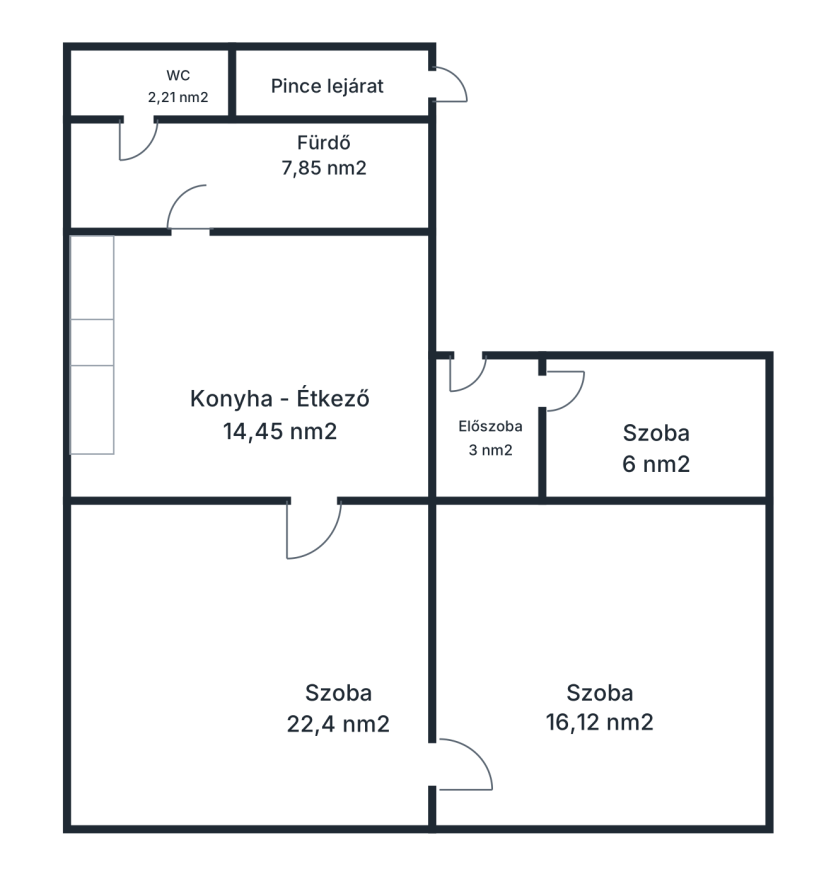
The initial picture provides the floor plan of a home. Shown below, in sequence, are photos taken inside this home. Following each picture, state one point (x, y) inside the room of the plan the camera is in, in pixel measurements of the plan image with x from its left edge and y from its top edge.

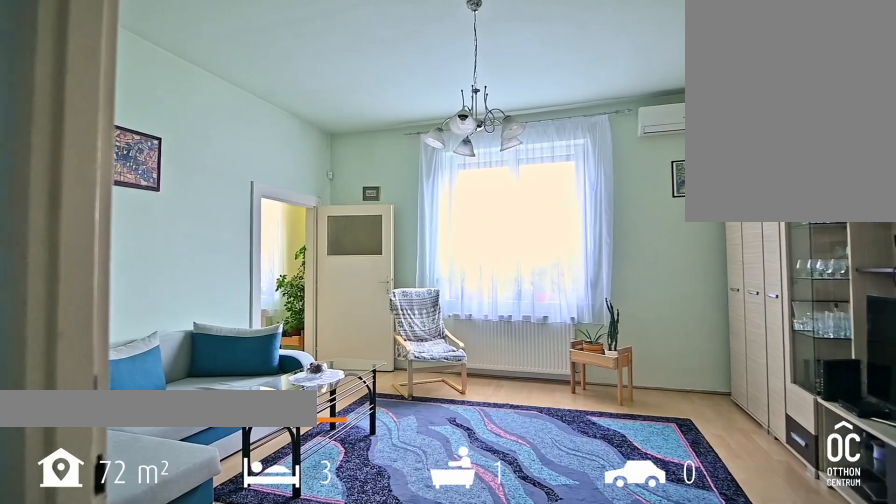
(251, 669)
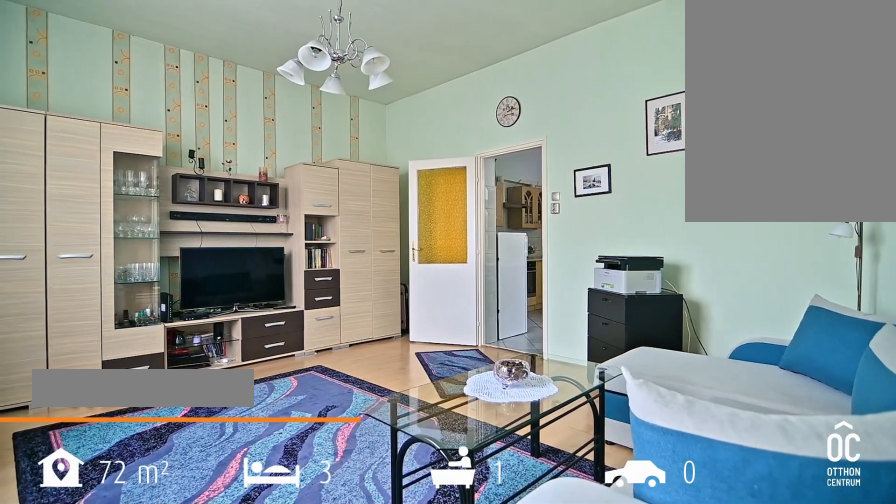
(251, 669)
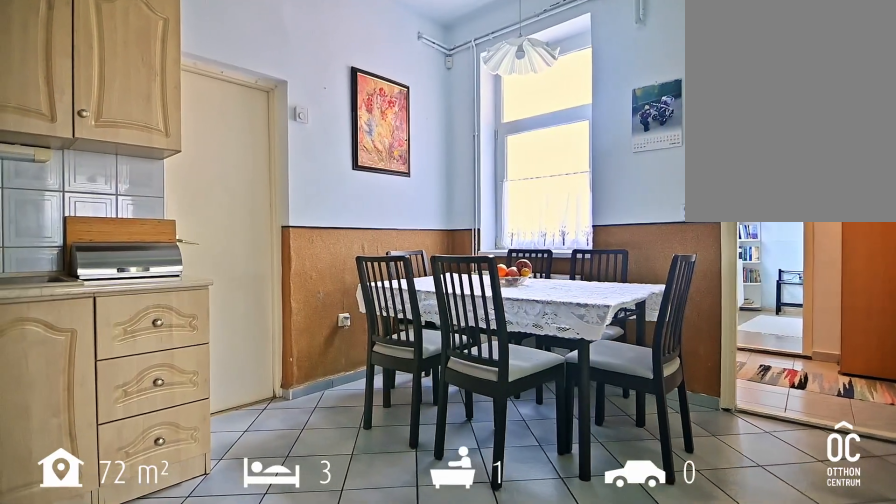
(254, 370)
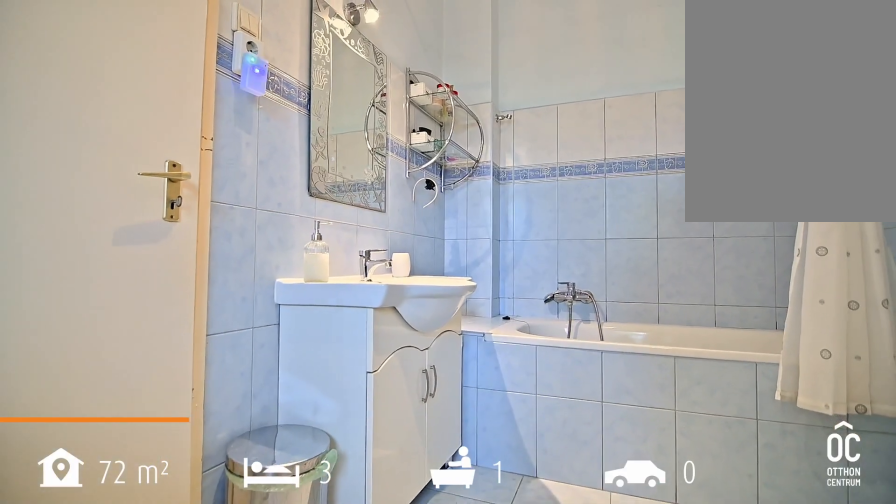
(244, 175)
